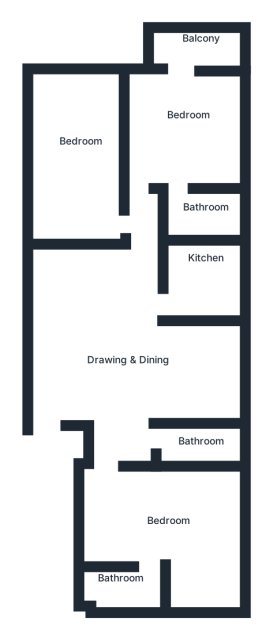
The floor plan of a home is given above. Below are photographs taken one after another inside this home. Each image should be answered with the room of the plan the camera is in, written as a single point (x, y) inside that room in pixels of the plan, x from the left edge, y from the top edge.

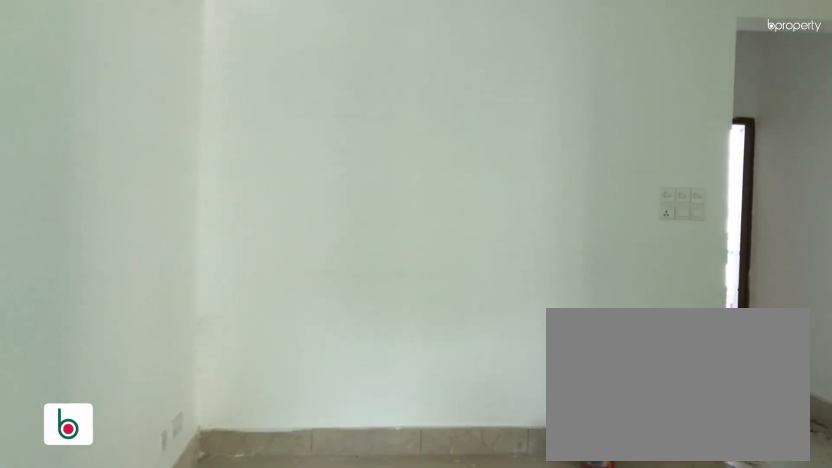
(112, 361)
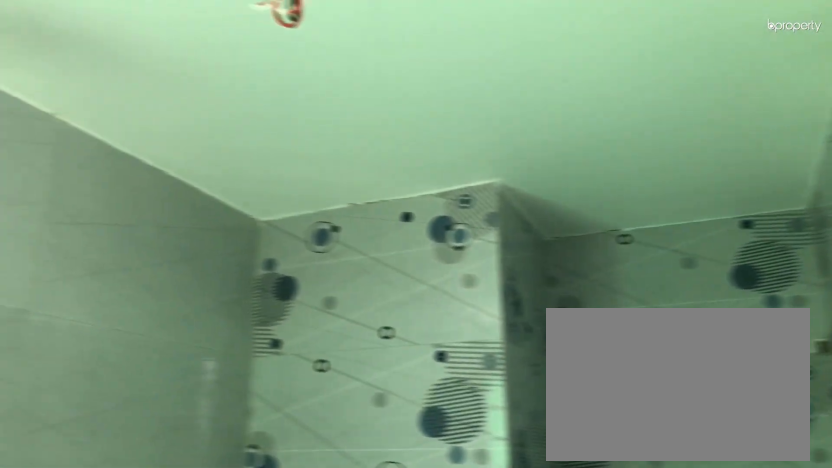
(139, 580)
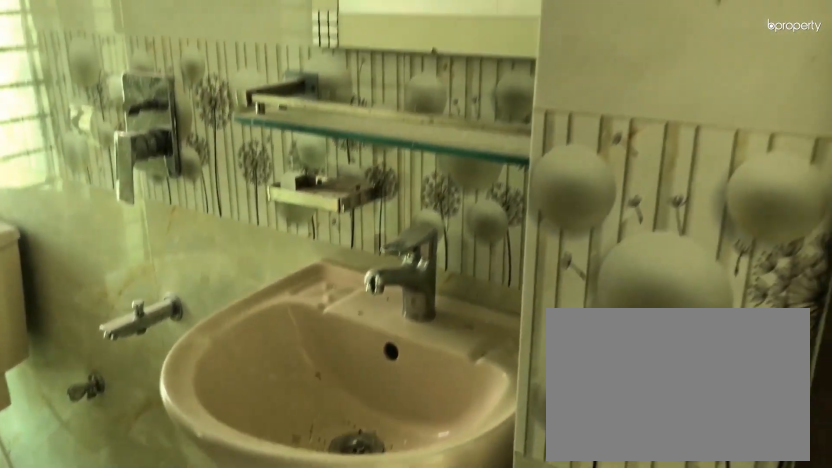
(193, 443)
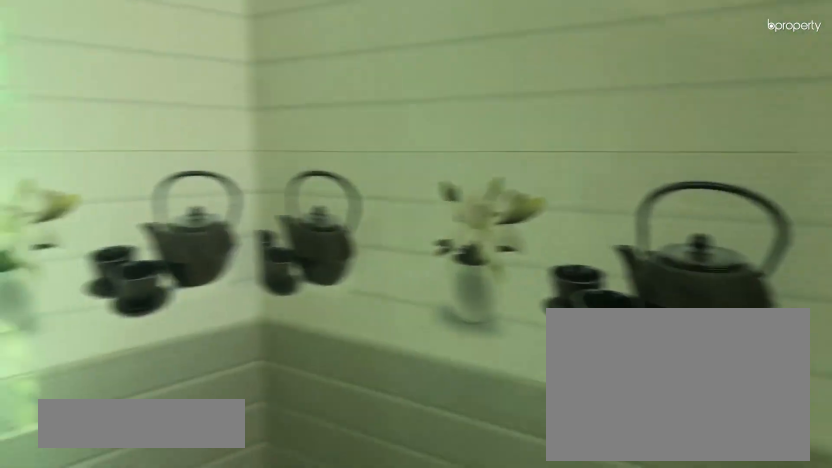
(196, 280)
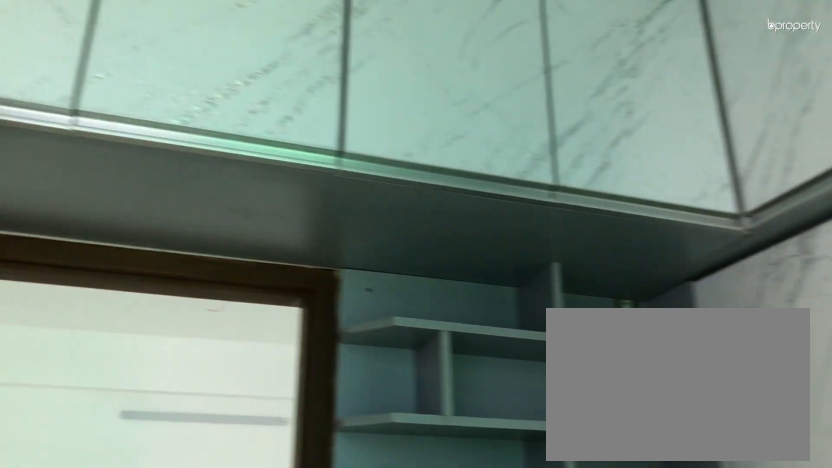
(196, 280)
